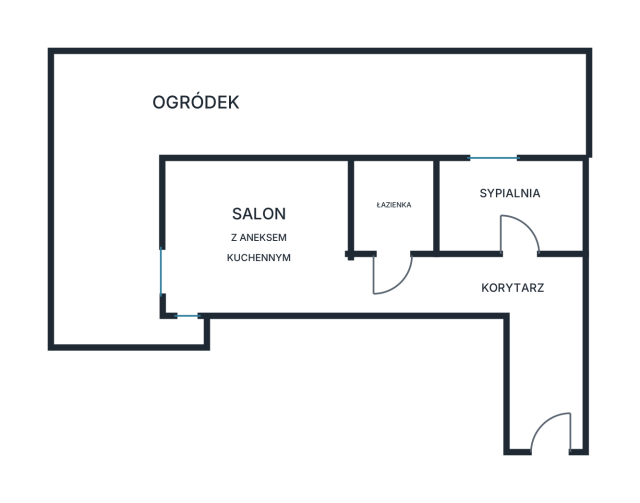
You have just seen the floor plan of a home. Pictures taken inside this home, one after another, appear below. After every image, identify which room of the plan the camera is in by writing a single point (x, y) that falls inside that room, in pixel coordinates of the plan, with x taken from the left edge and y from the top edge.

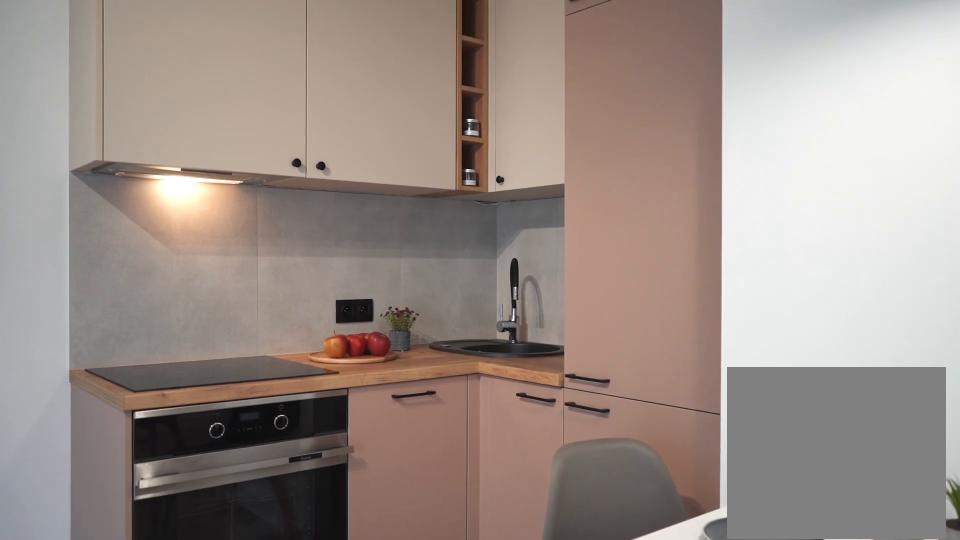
(256, 237)
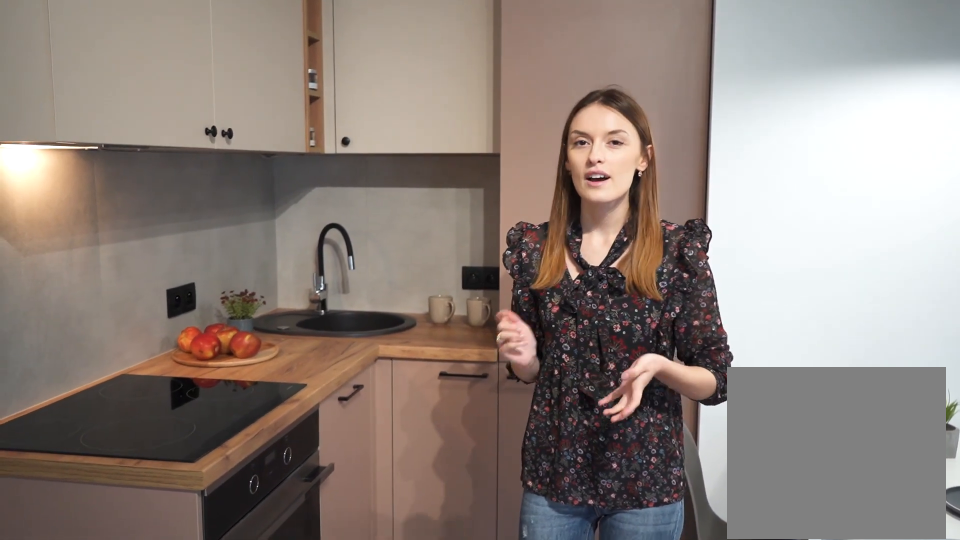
(256, 236)
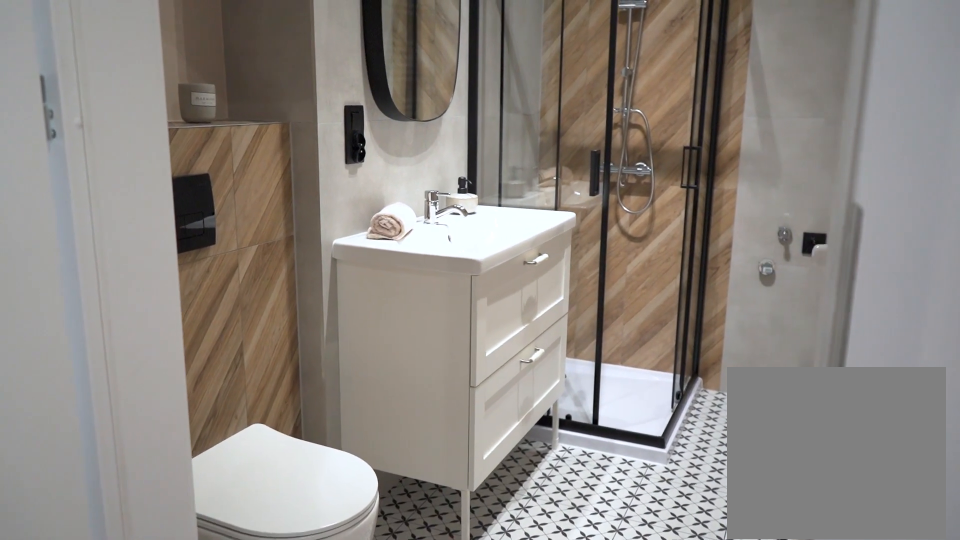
(393, 206)
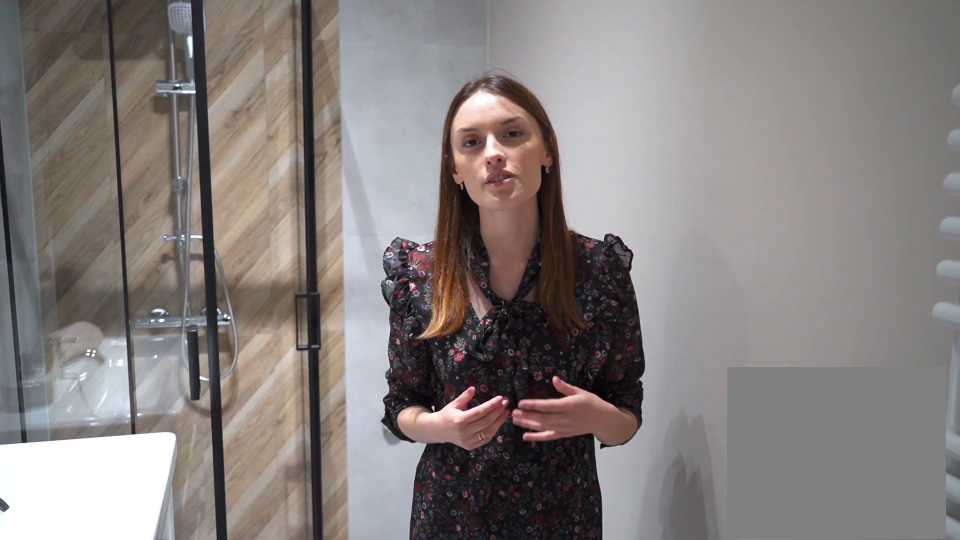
(393, 206)
